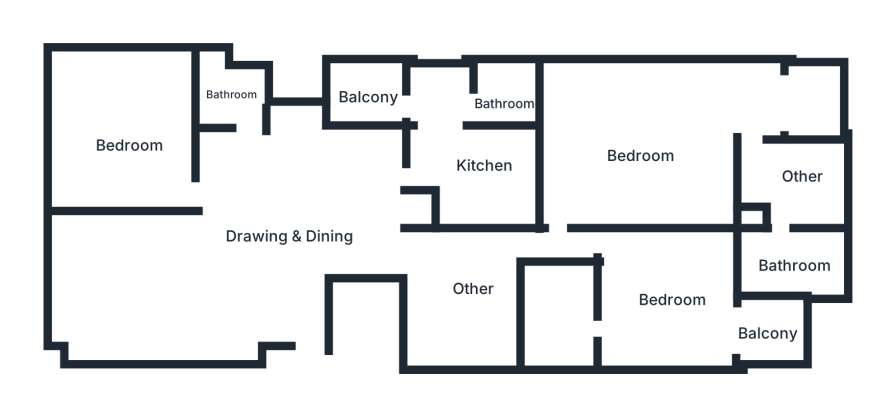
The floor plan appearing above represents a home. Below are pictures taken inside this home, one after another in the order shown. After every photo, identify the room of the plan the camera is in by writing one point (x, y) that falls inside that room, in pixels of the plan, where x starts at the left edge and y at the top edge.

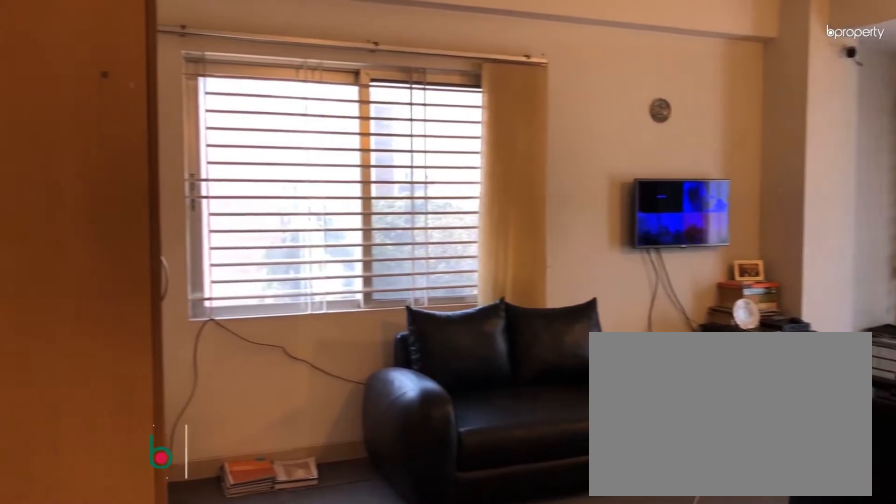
(641, 155)
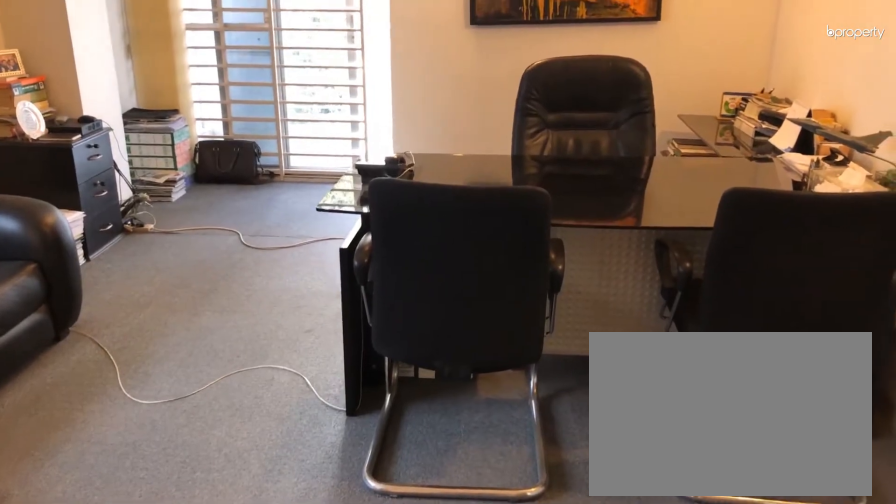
(641, 155)
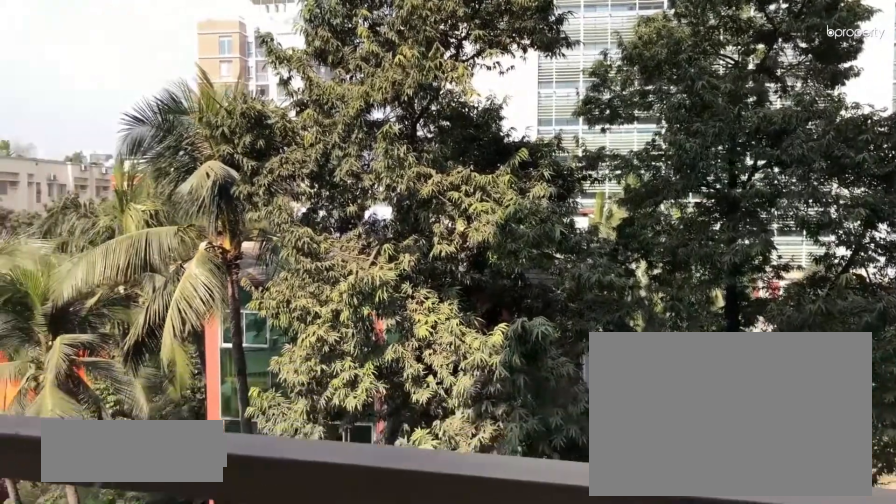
(815, 100)
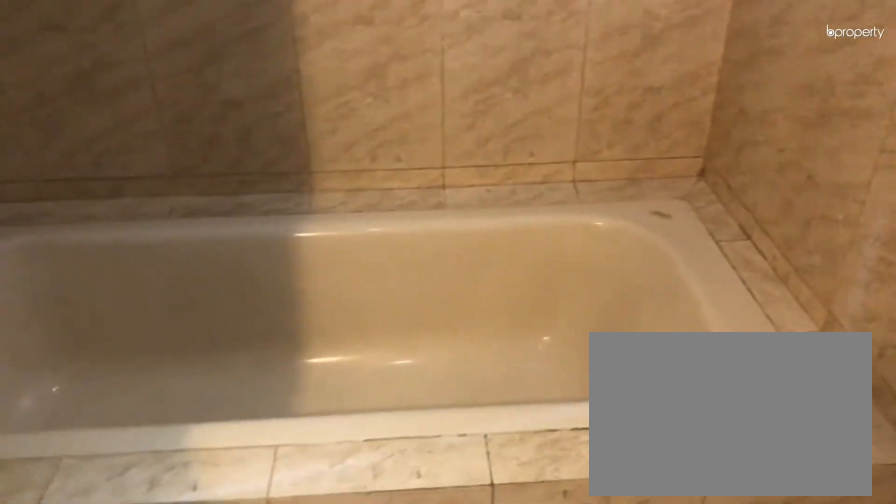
(795, 267)
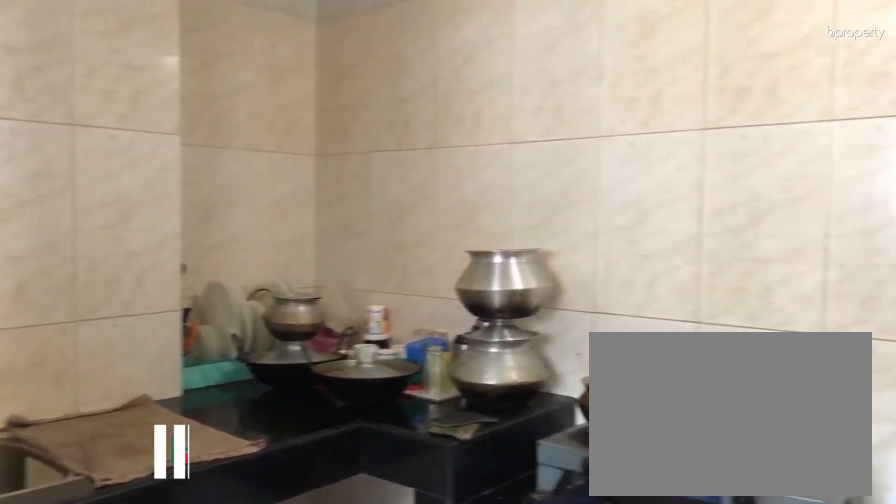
(489, 164)
